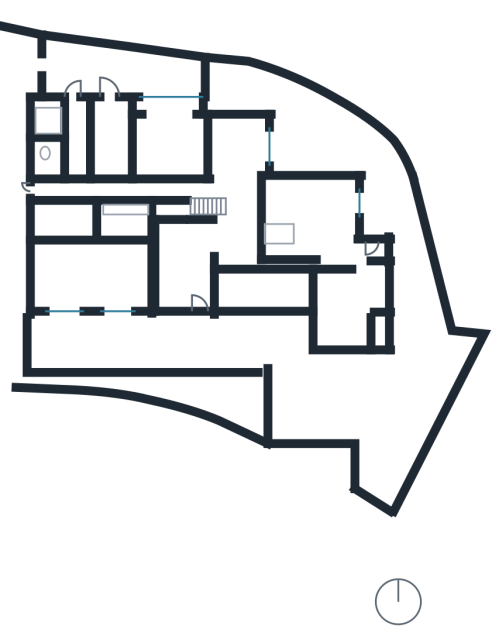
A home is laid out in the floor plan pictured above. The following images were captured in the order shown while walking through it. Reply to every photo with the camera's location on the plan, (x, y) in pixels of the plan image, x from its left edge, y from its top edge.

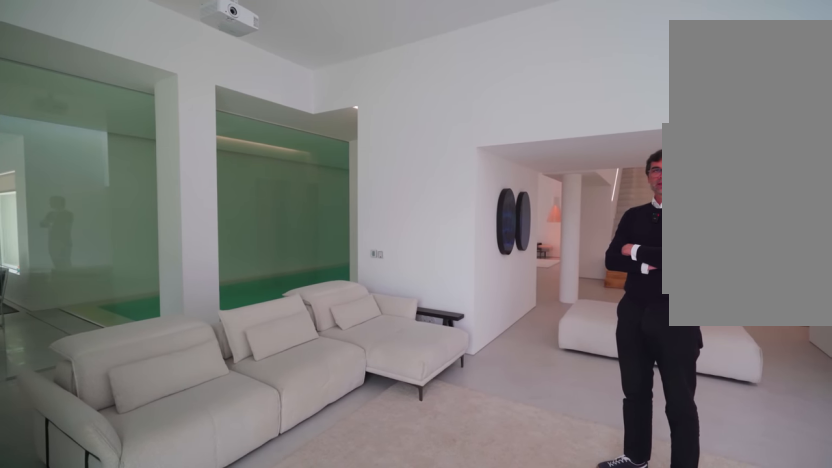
(339, 204)
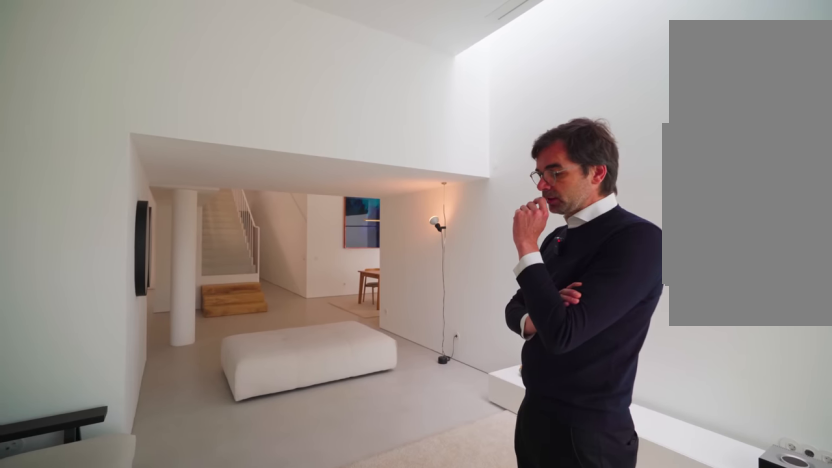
(345, 251)
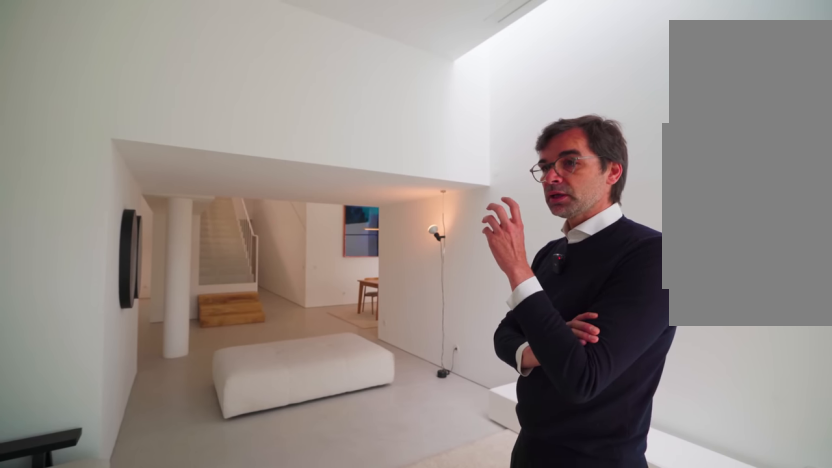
(344, 237)
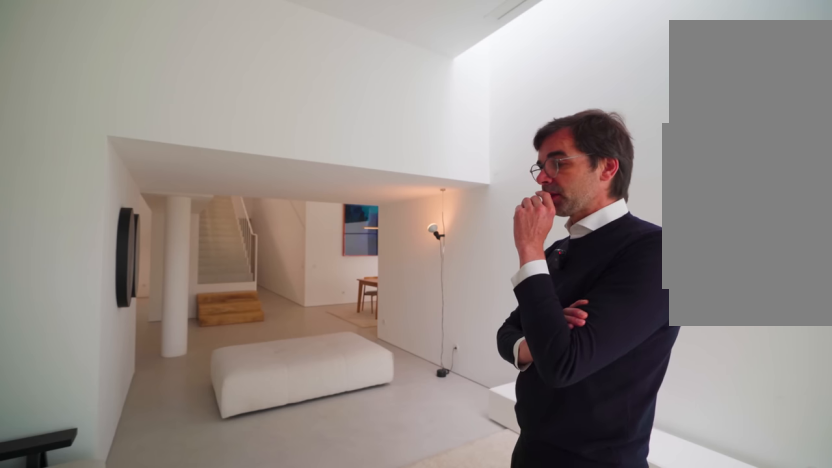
(343, 231)
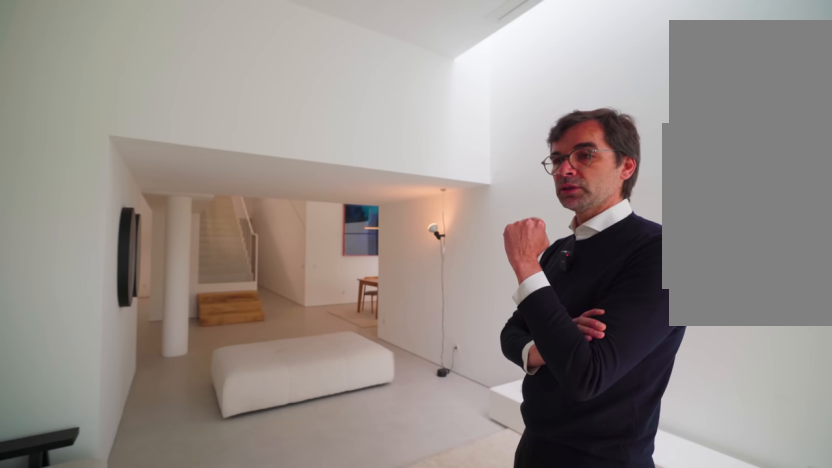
(343, 231)
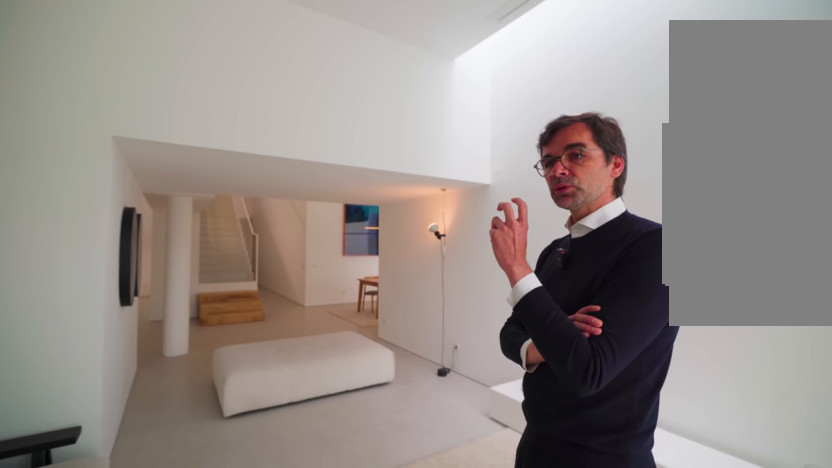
(343, 231)
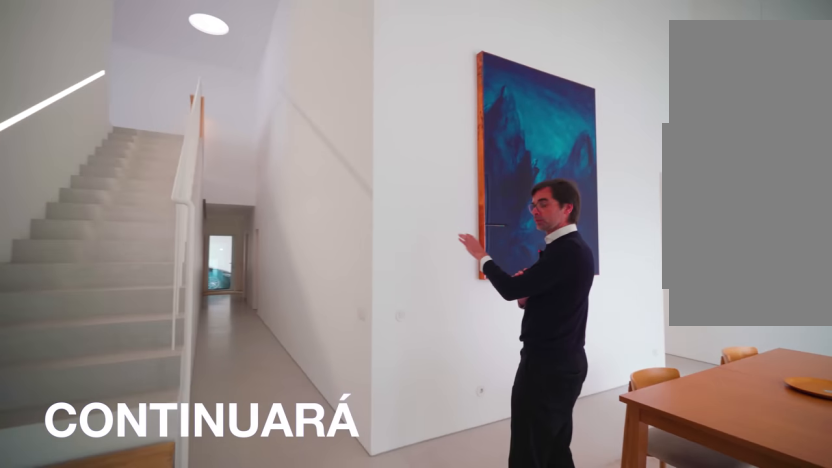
(239, 224)
